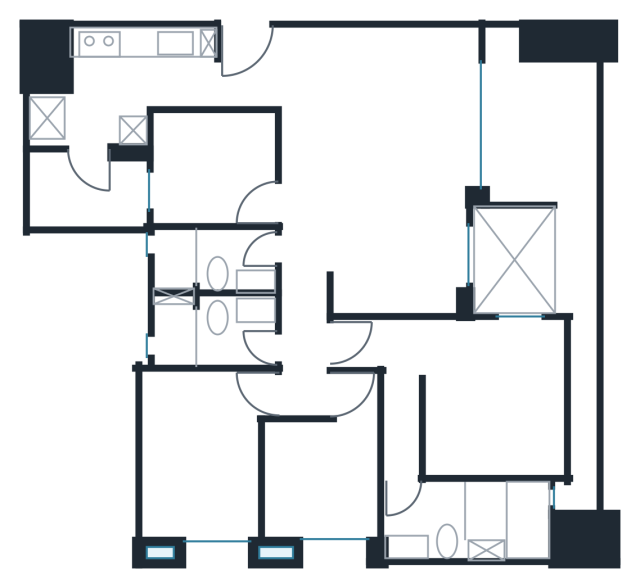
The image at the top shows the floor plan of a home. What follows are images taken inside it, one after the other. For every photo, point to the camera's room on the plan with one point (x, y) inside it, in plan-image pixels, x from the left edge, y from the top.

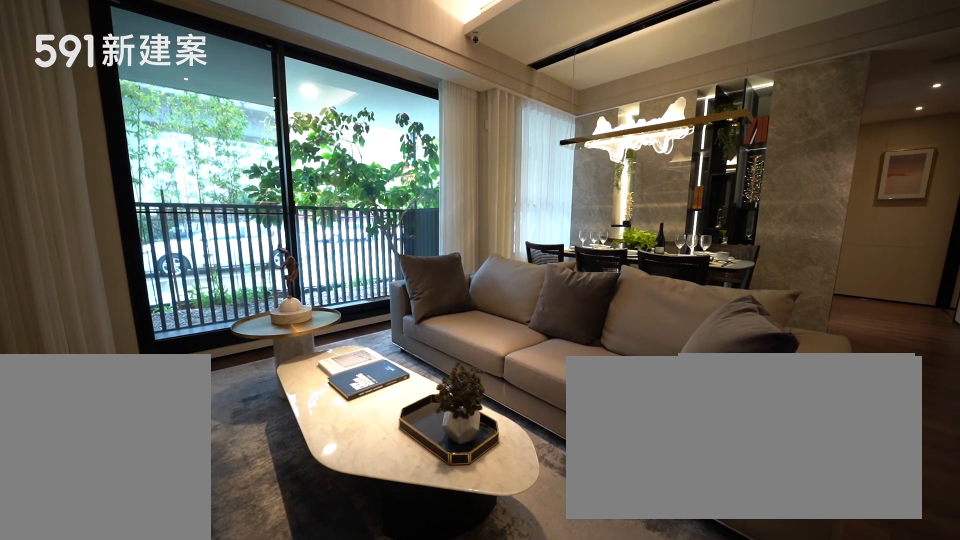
(385, 106)
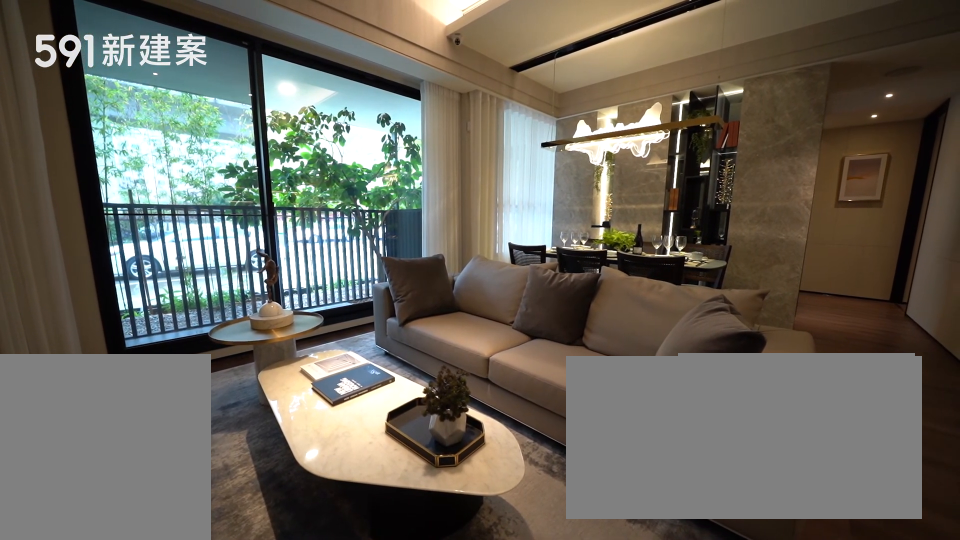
(385, 106)
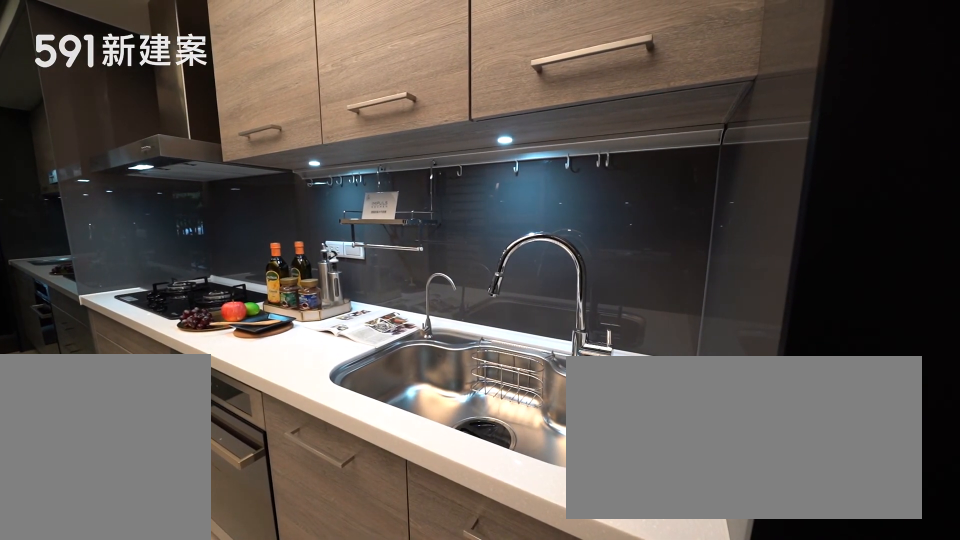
(138, 67)
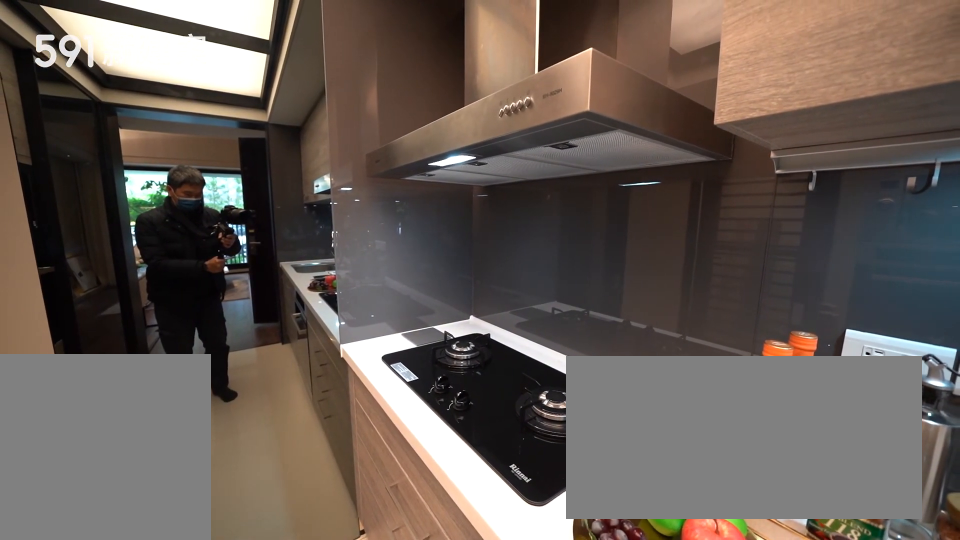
(138, 67)
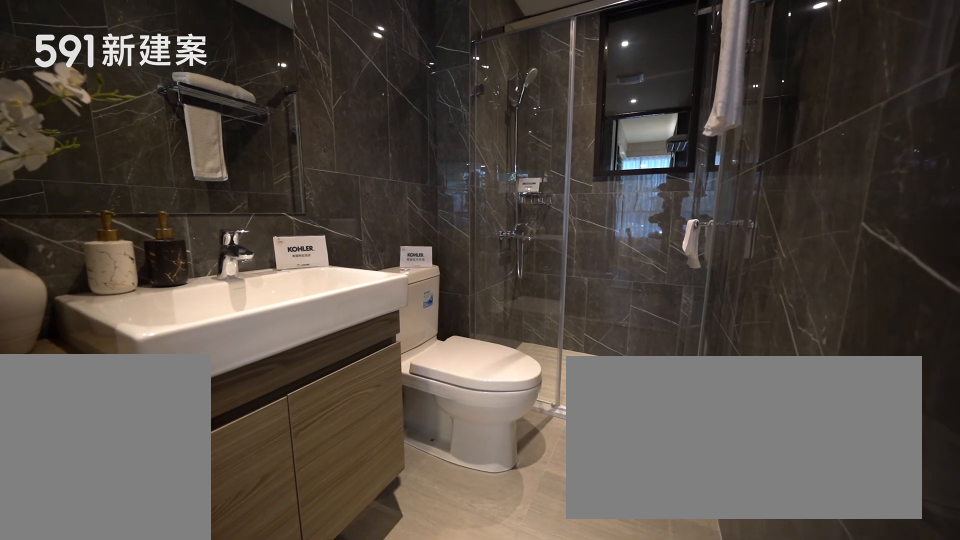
(208, 262)
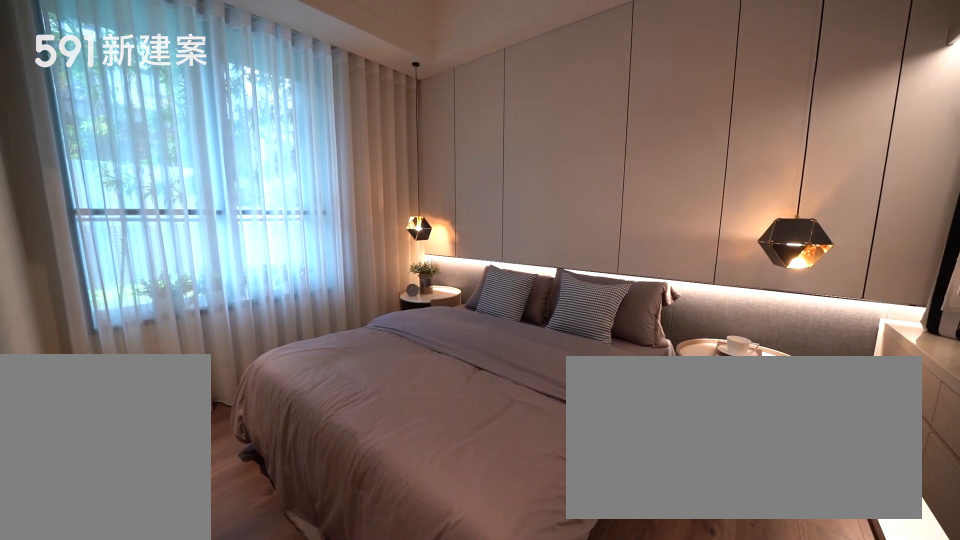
(197, 457)
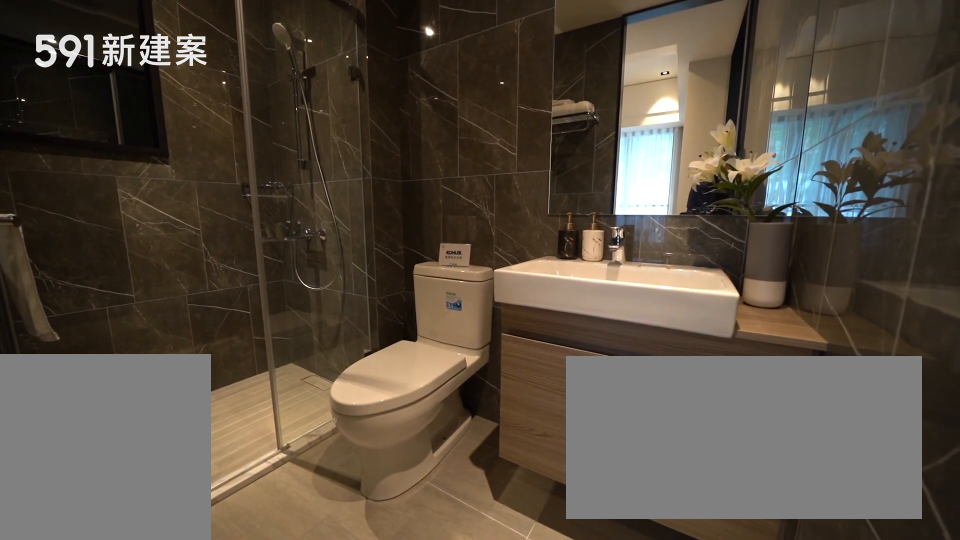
(206, 331)
